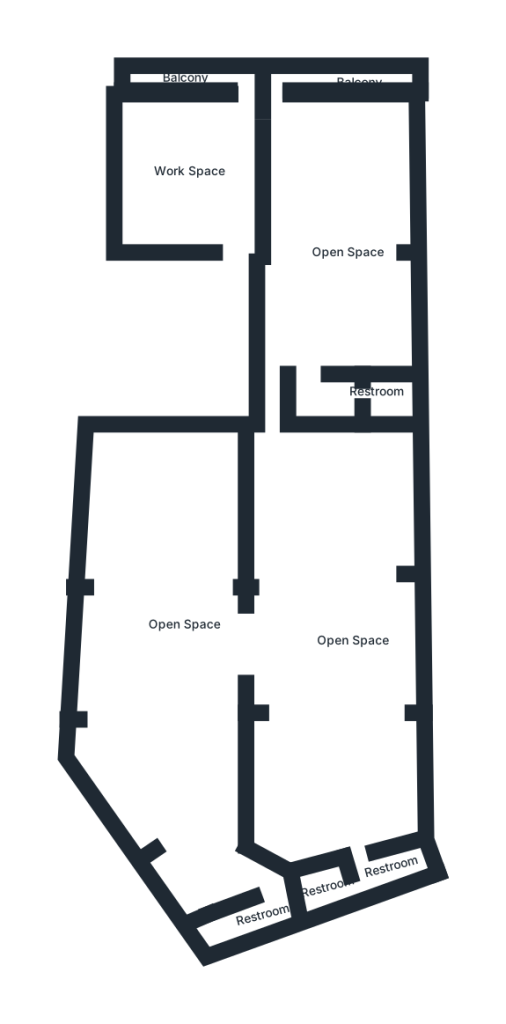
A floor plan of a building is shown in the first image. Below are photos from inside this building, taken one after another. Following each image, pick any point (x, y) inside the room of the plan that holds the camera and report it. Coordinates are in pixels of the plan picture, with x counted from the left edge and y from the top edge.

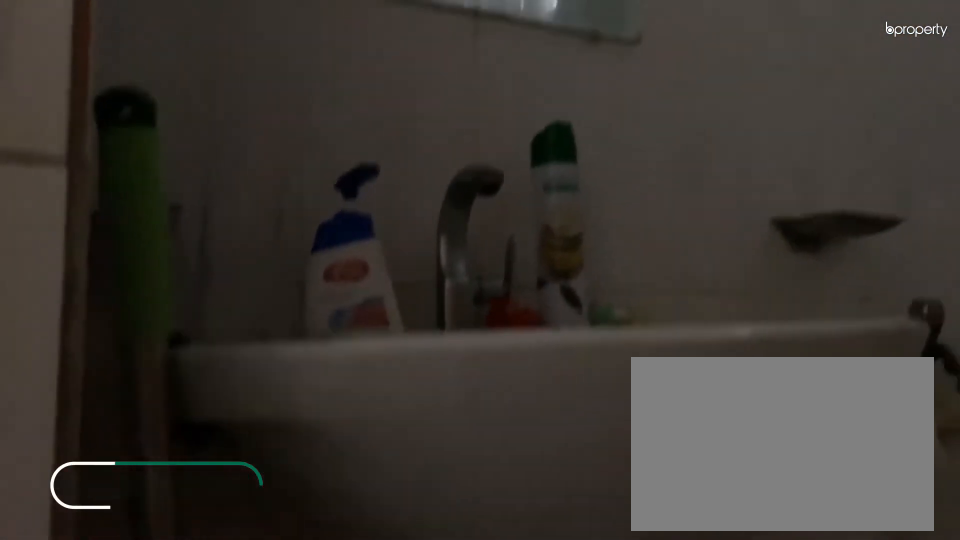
(384, 391)
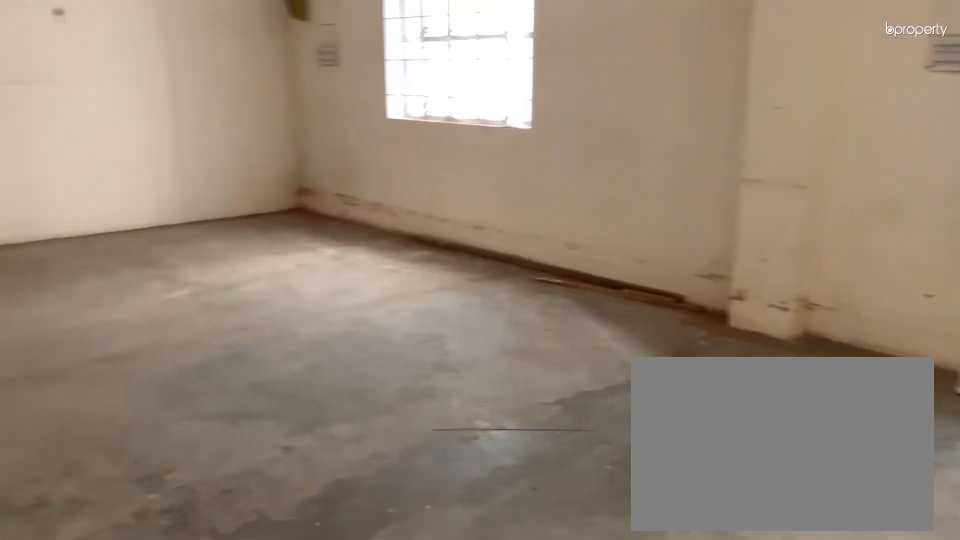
(330, 667)
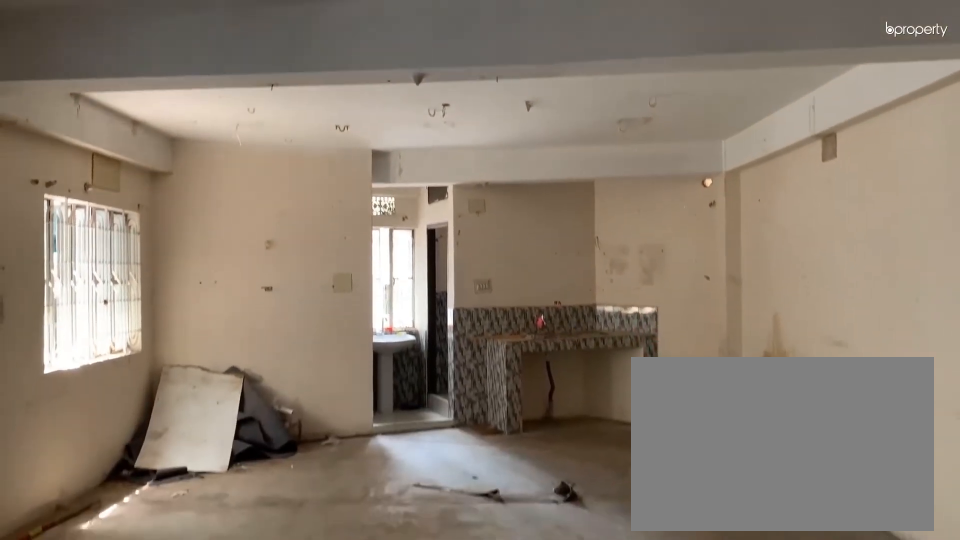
(330, 667)
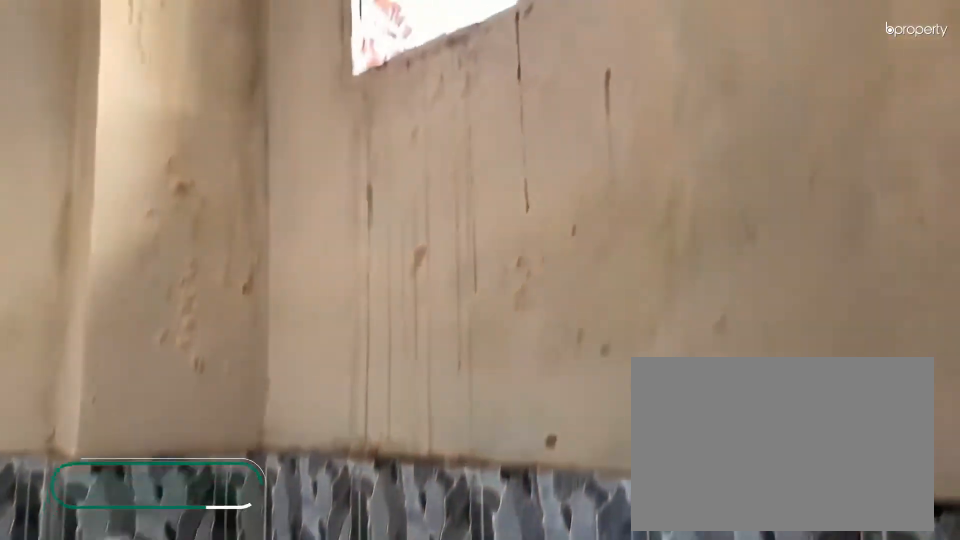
(390, 876)
